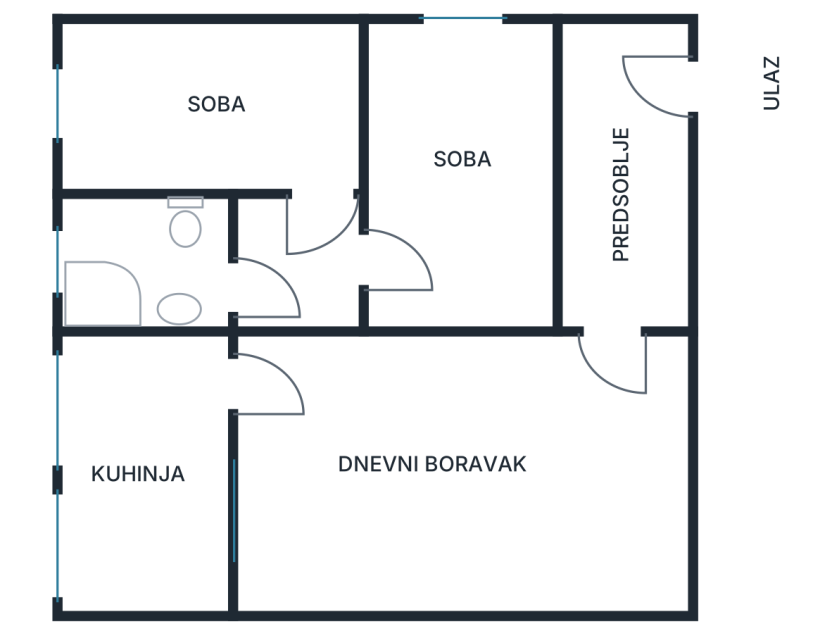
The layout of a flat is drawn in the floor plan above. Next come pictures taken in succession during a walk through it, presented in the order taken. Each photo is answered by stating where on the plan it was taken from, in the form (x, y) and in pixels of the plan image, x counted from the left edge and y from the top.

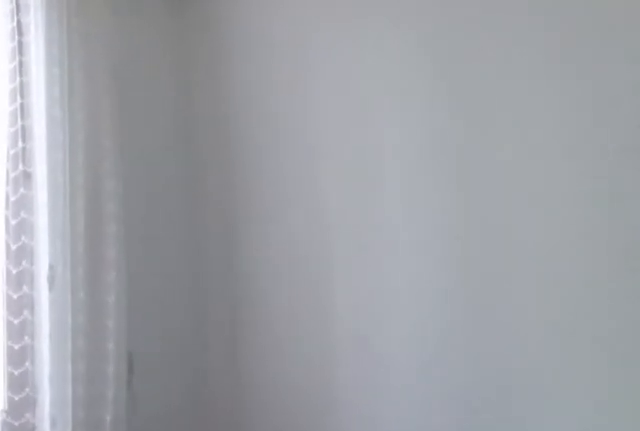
(234, 141)
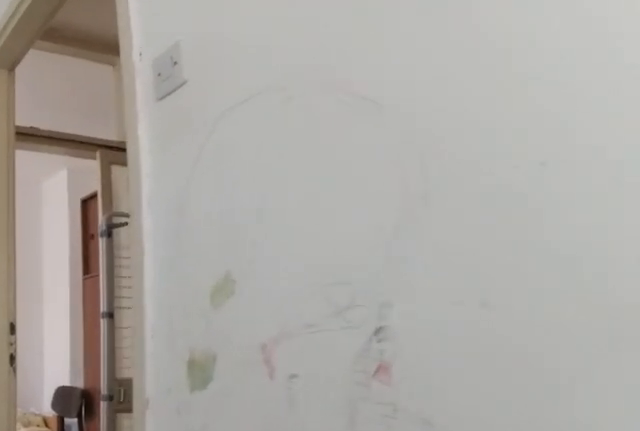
(216, 108)
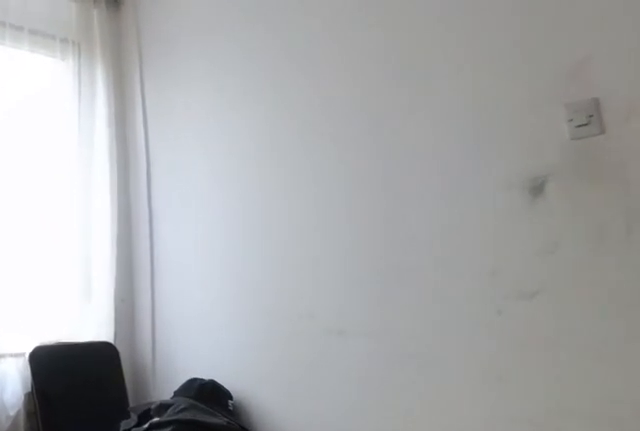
(432, 221)
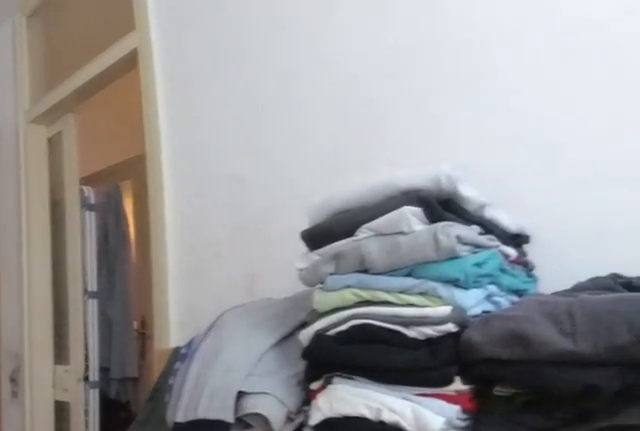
(451, 56)
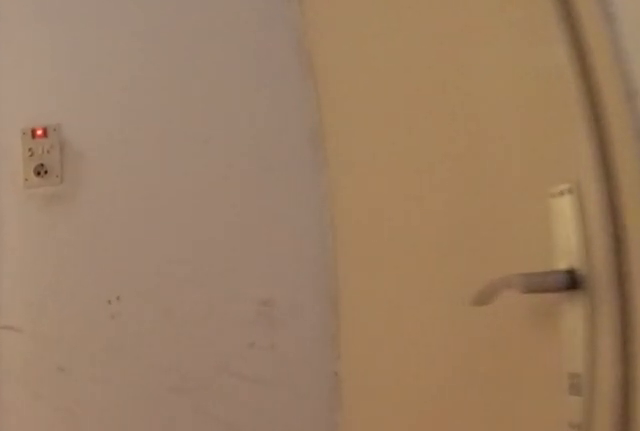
(402, 282)
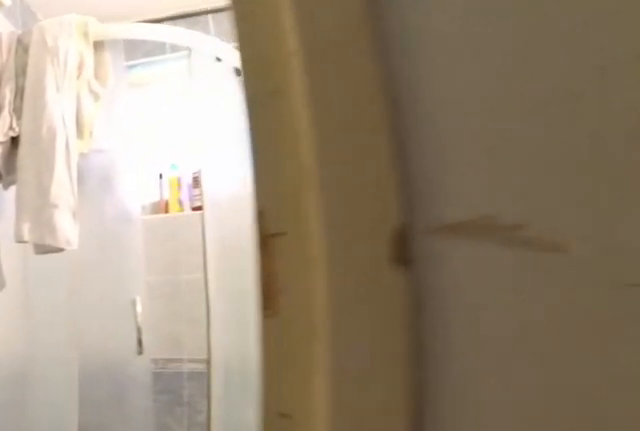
(296, 281)
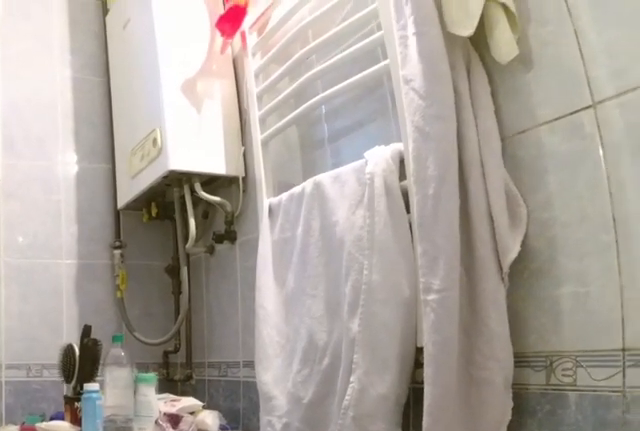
(248, 274)
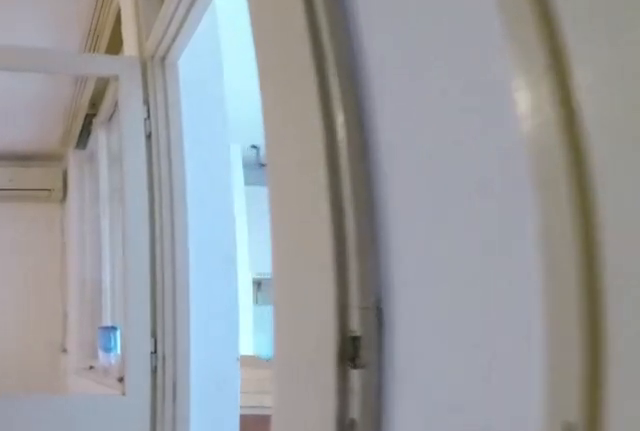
(303, 274)
